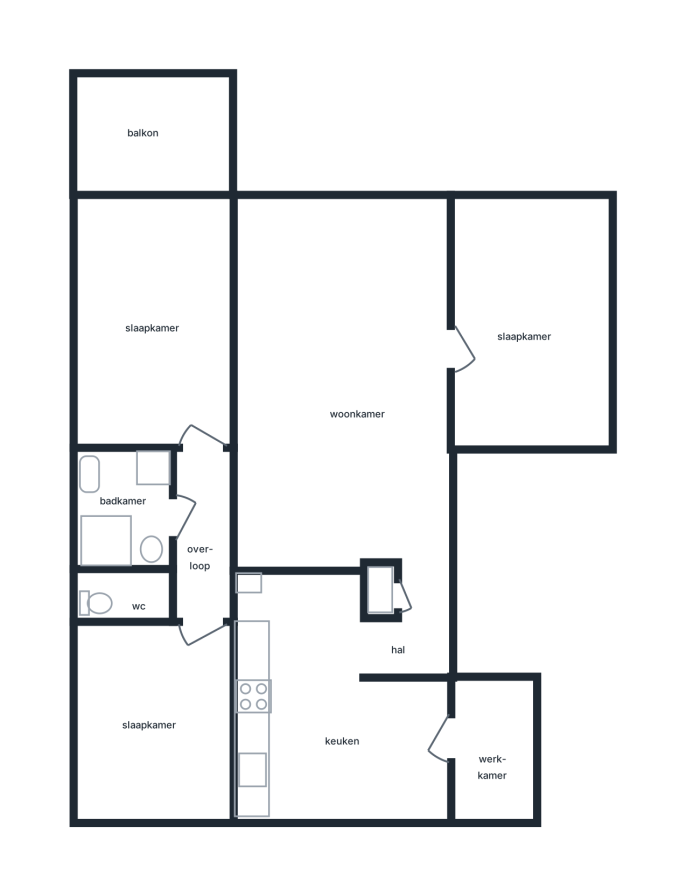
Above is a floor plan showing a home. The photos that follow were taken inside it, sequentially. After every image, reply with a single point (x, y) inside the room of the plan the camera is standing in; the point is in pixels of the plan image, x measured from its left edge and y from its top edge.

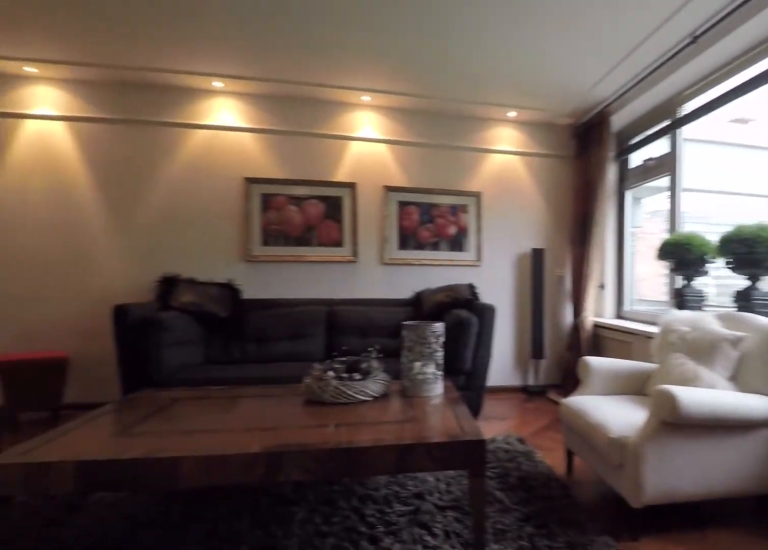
(342, 382)
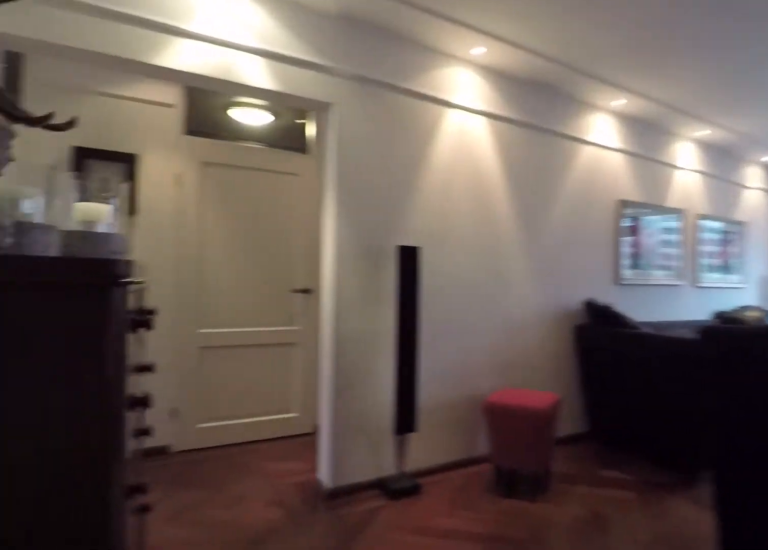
(342, 382)
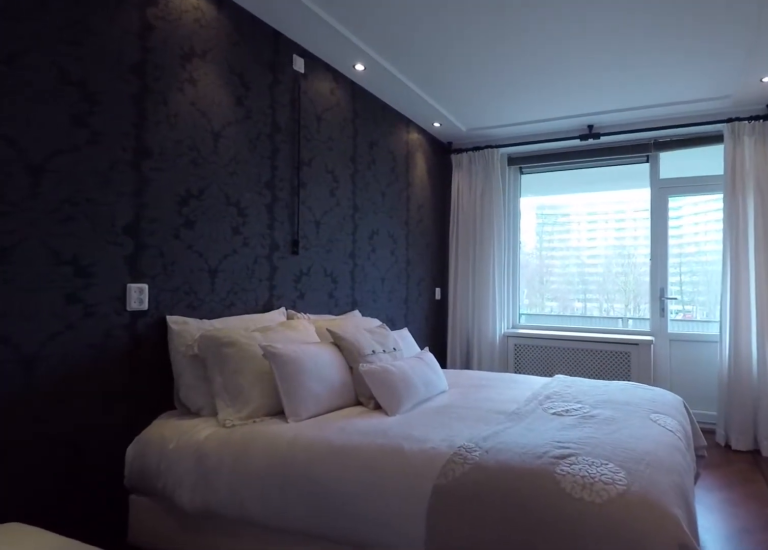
(156, 324)
